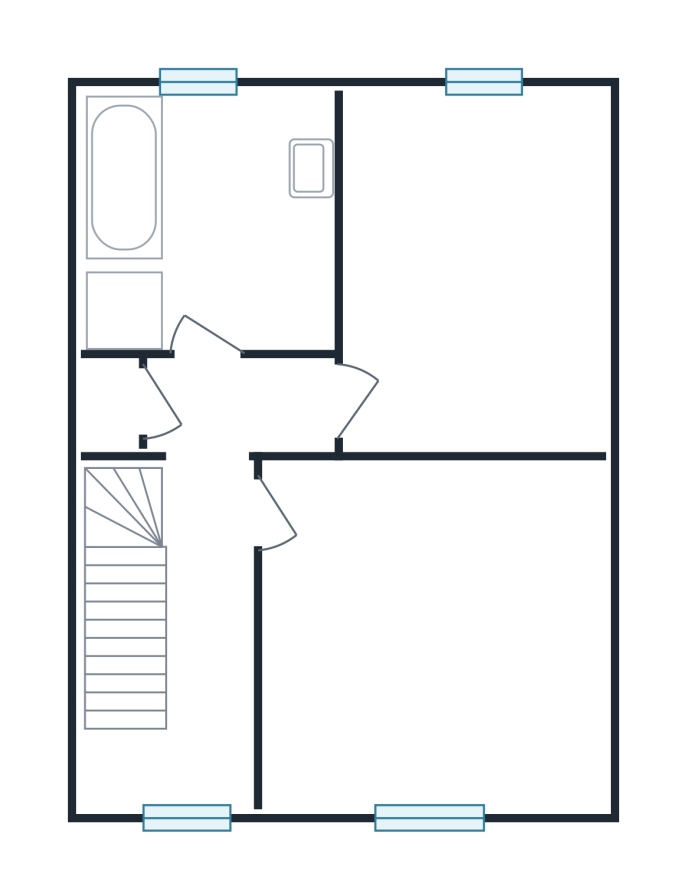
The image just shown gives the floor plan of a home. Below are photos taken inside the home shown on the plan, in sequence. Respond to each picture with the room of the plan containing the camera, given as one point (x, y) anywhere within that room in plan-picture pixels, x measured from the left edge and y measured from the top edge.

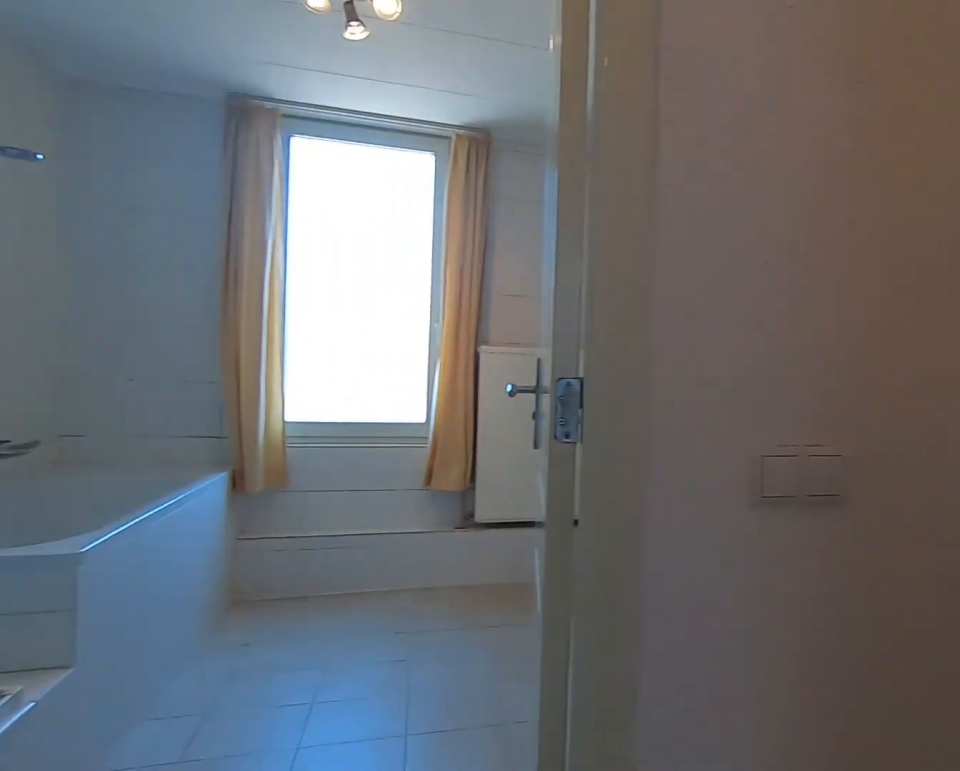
(209, 573)
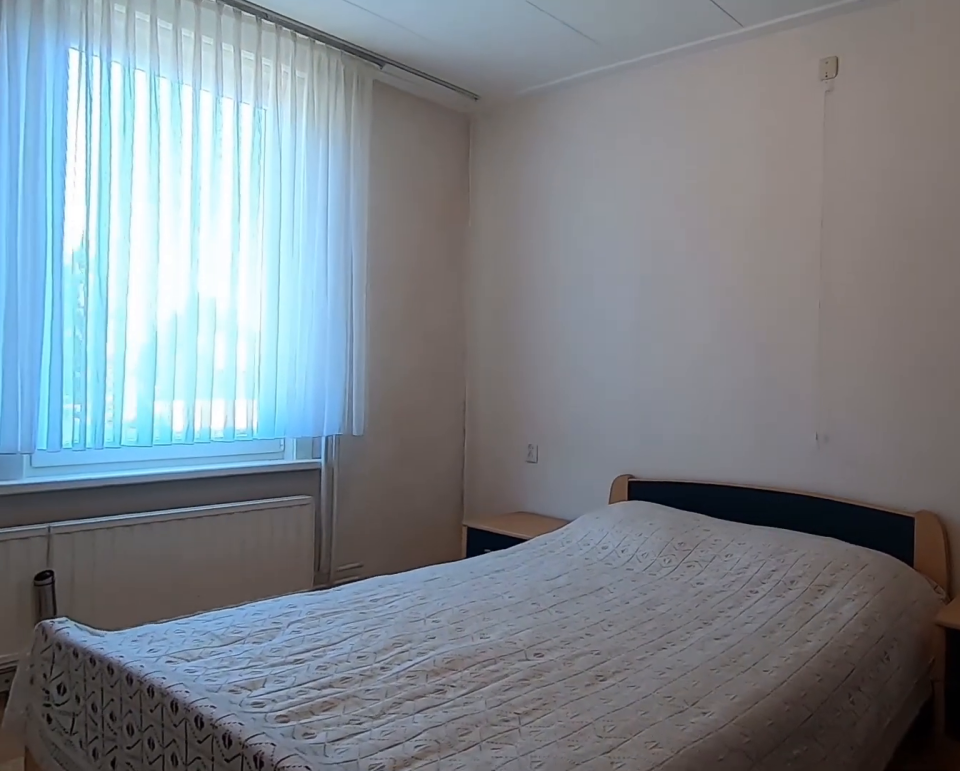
(471, 157)
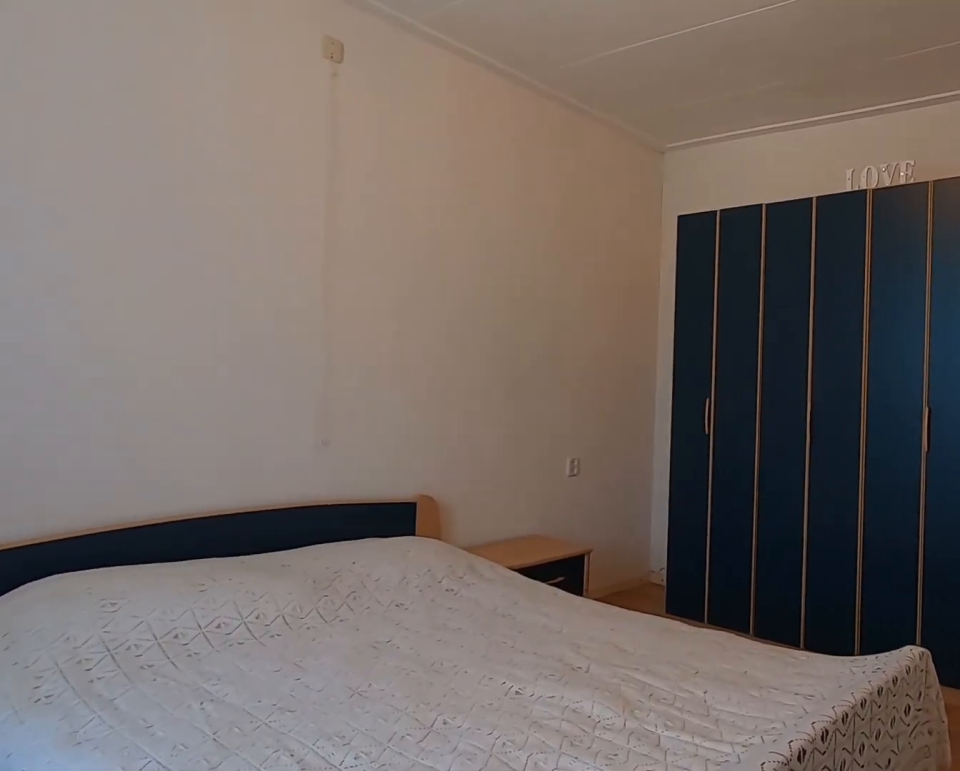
(471, 157)
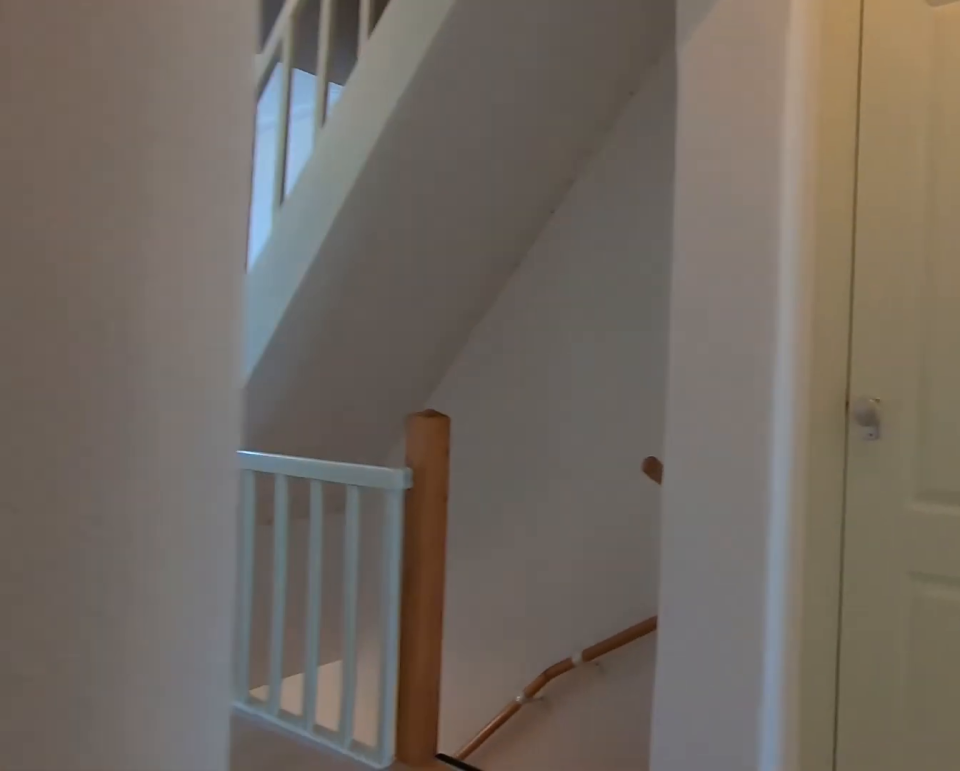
(209, 572)
